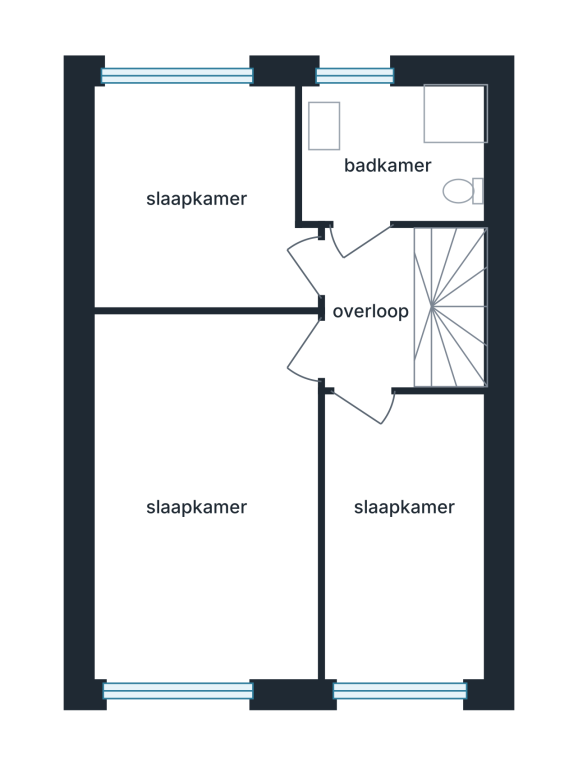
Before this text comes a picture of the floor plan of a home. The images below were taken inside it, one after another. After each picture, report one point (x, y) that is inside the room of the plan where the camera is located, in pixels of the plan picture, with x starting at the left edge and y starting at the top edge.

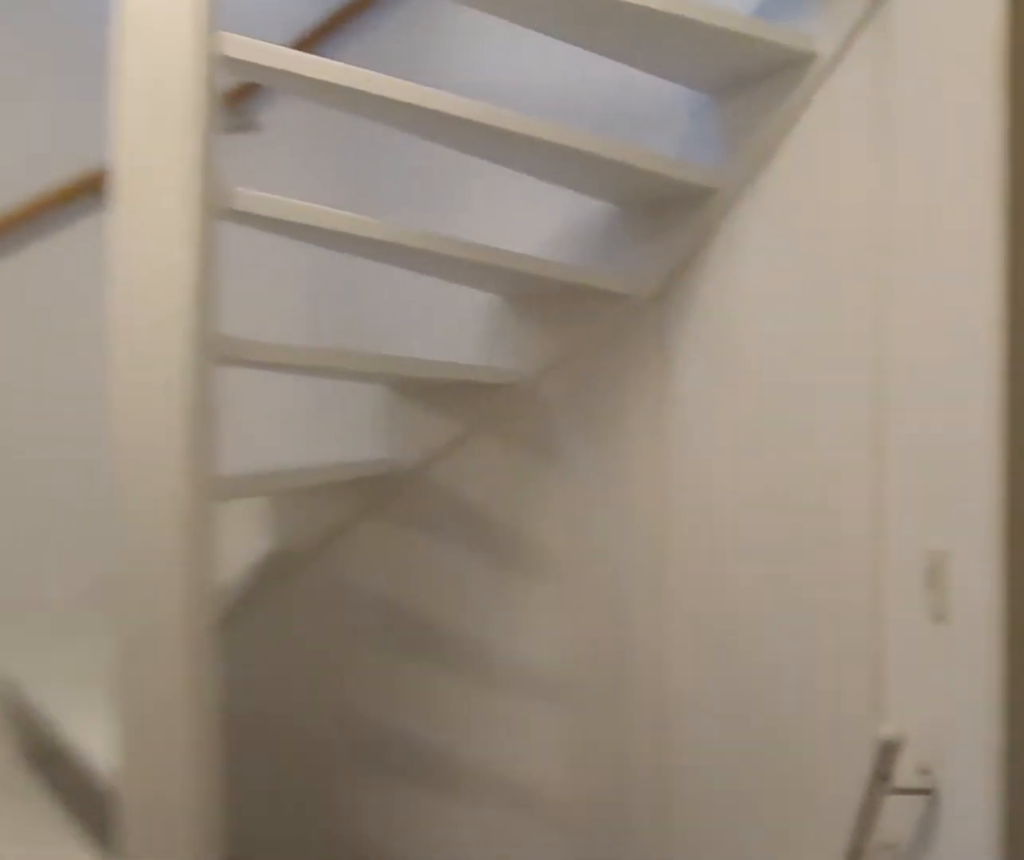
(368, 307)
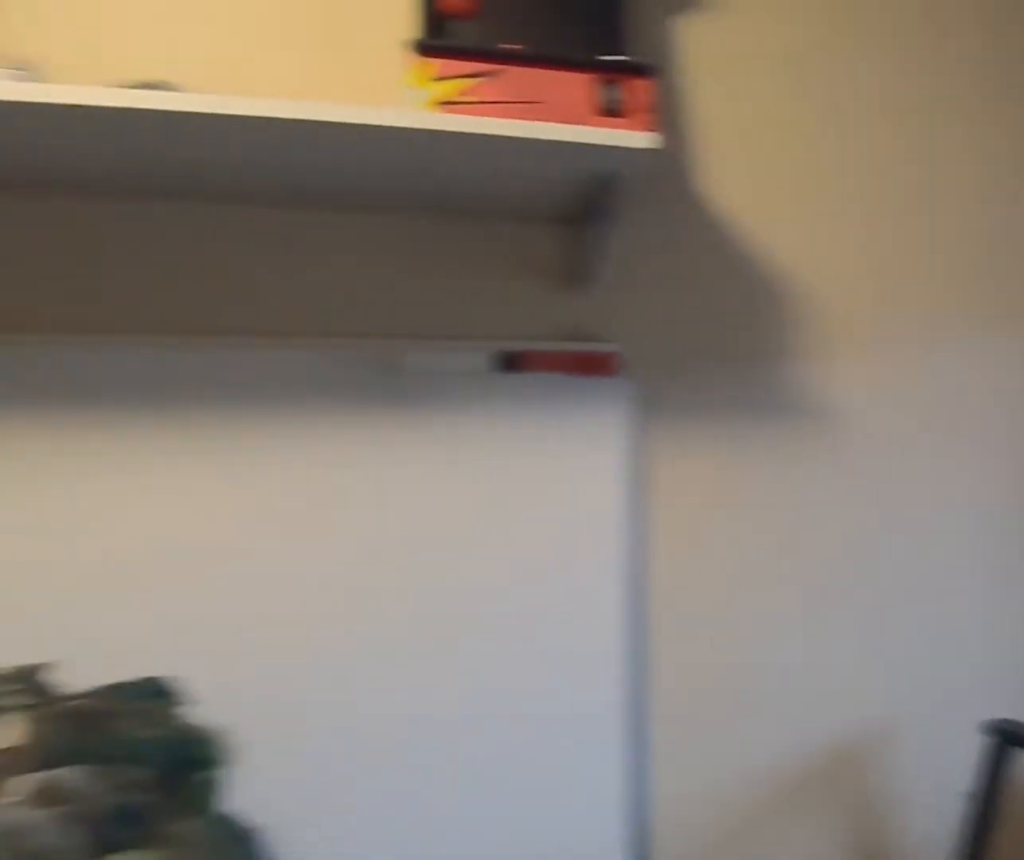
(406, 539)
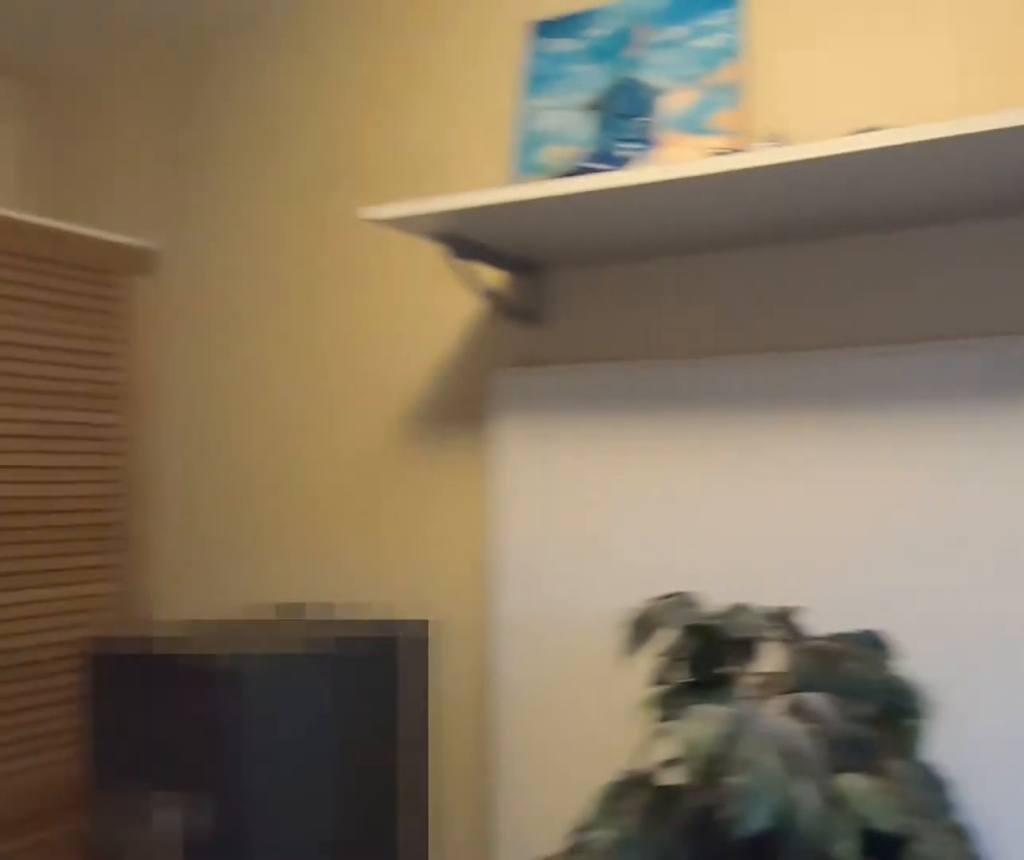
(406, 539)
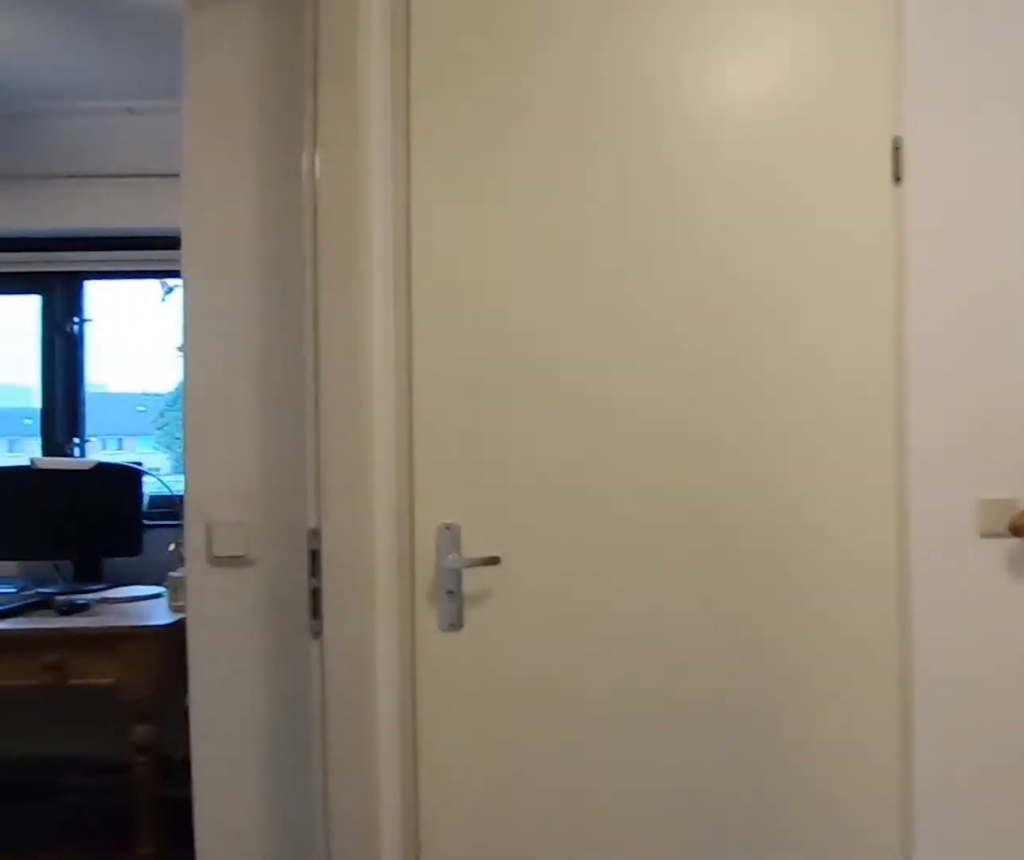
(368, 307)
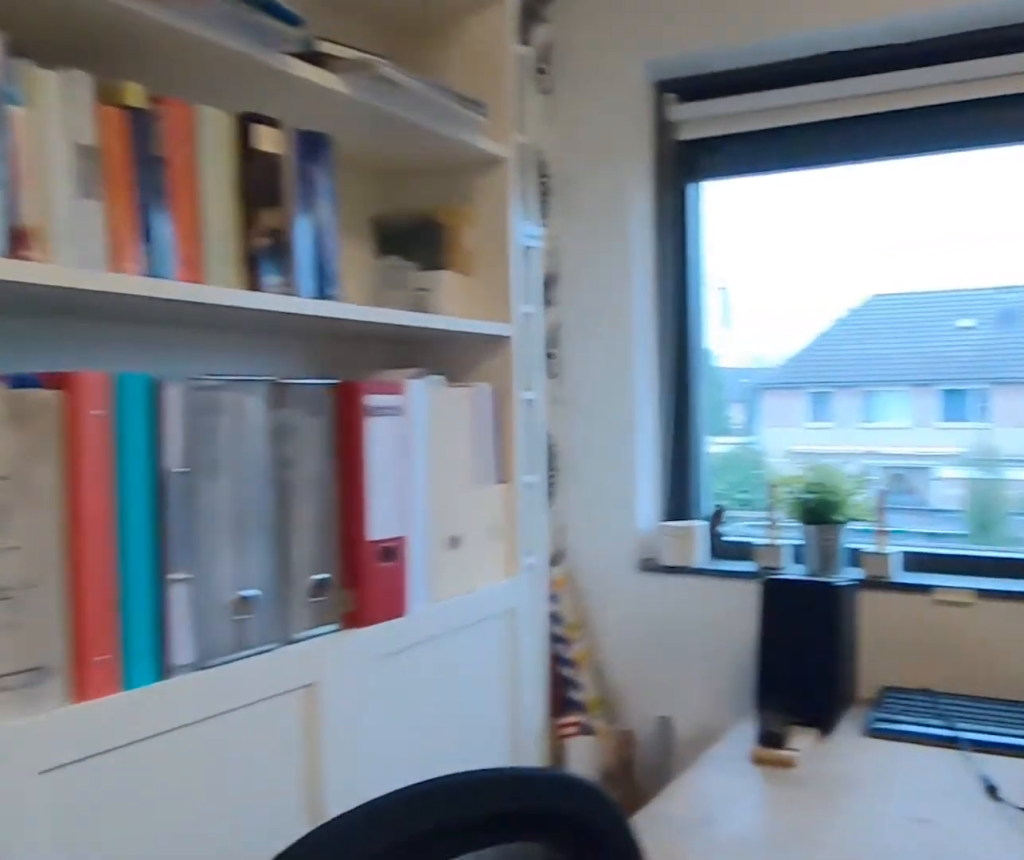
(197, 197)
